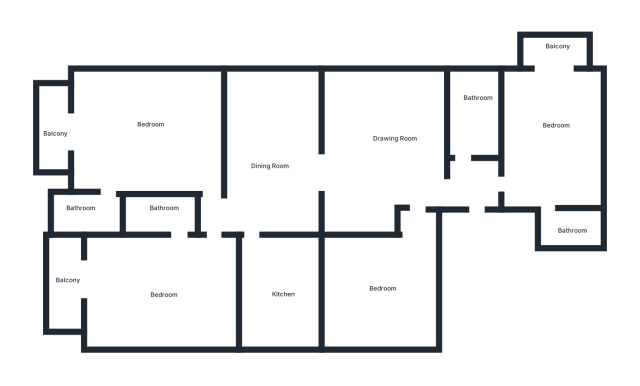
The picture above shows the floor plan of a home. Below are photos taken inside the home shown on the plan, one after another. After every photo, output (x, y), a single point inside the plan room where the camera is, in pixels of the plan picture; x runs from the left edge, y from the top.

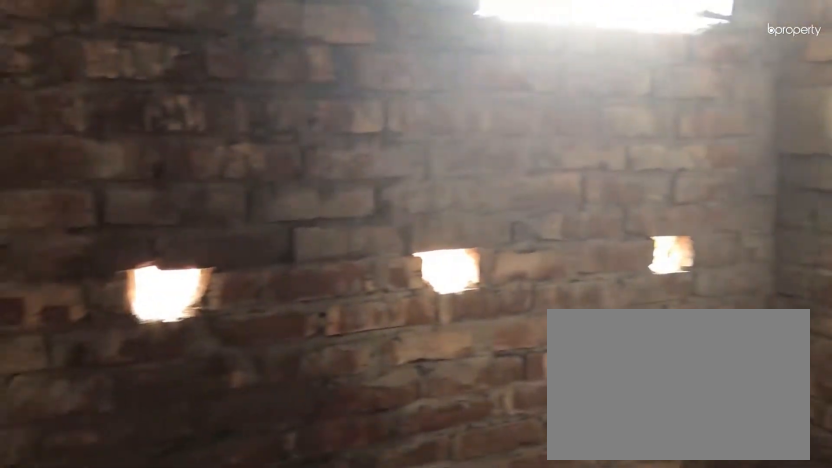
(563, 228)
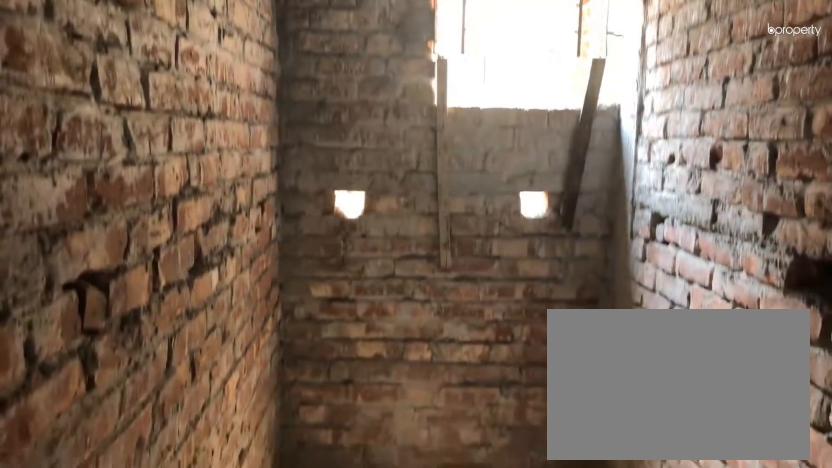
(469, 117)
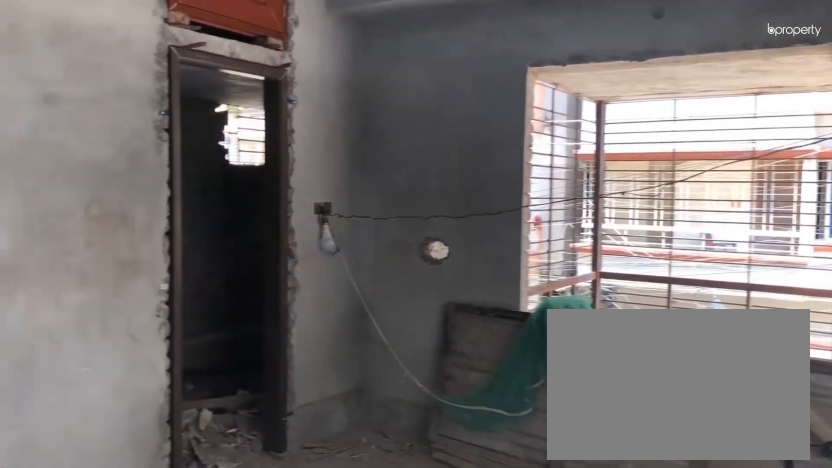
(142, 138)
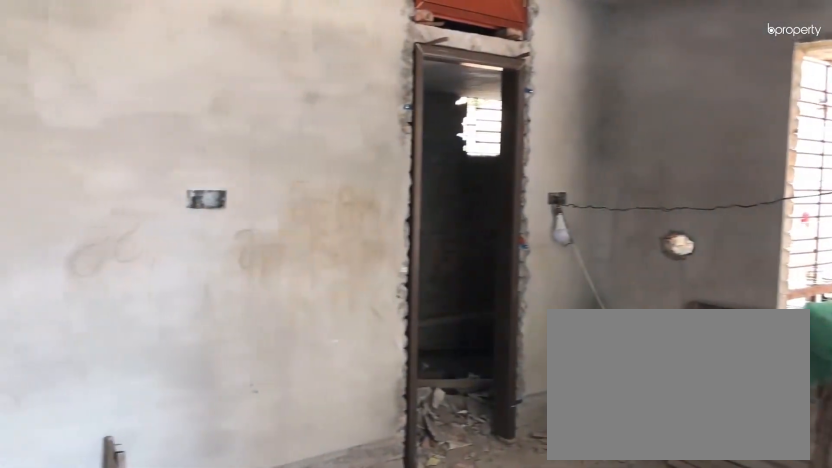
(142, 138)
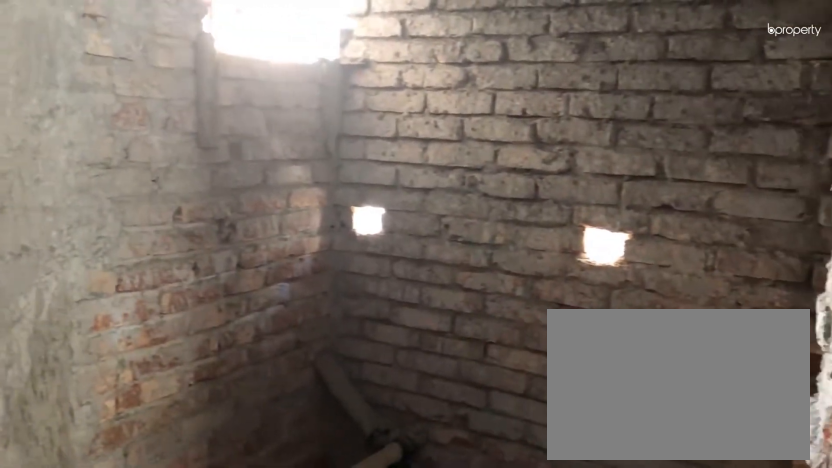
(97, 217)
